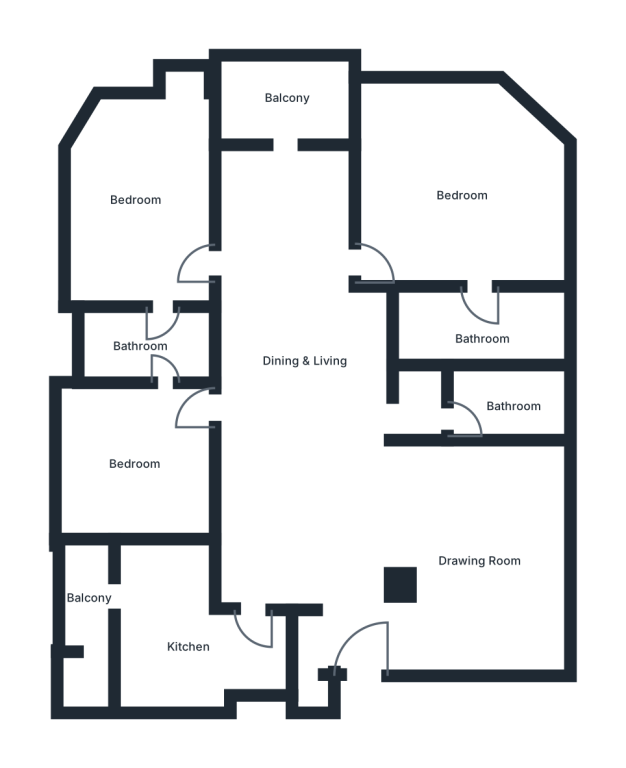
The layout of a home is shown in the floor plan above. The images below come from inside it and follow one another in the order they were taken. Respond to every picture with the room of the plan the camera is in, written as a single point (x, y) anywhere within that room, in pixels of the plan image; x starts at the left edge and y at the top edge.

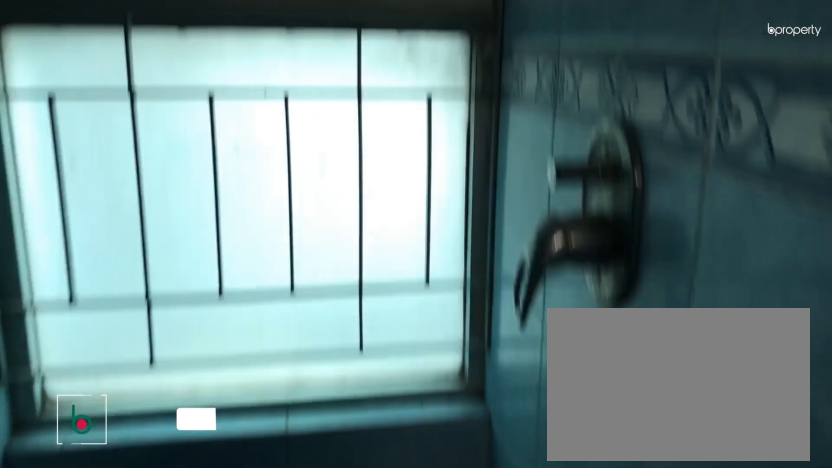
(141, 339)
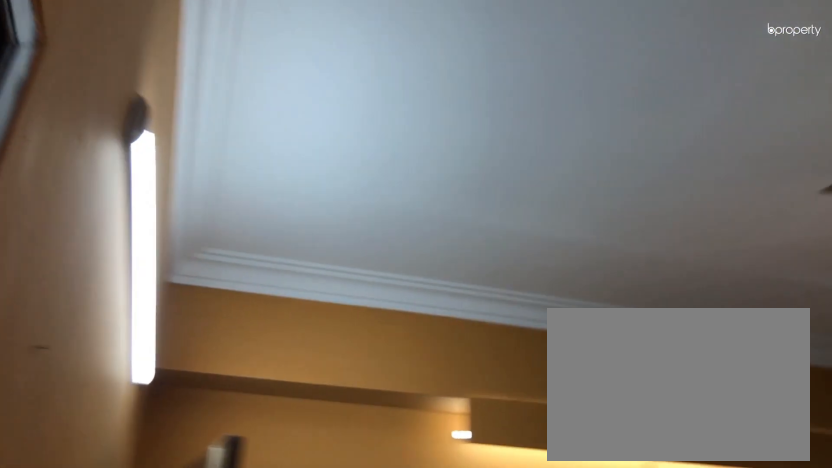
(461, 188)
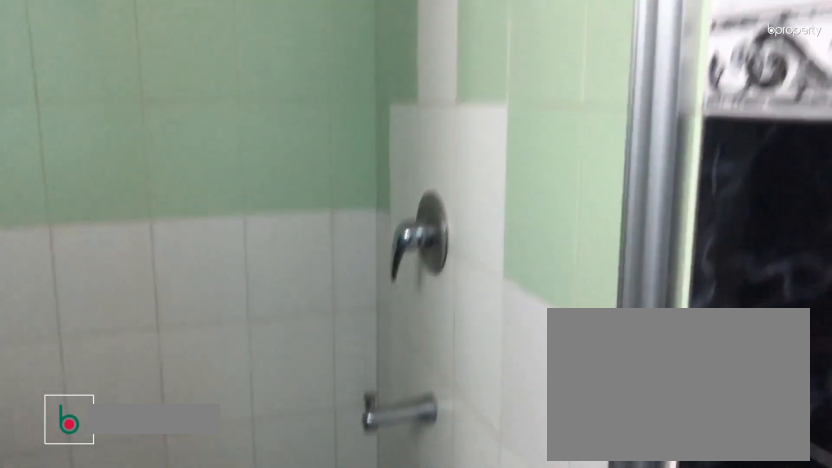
(476, 325)
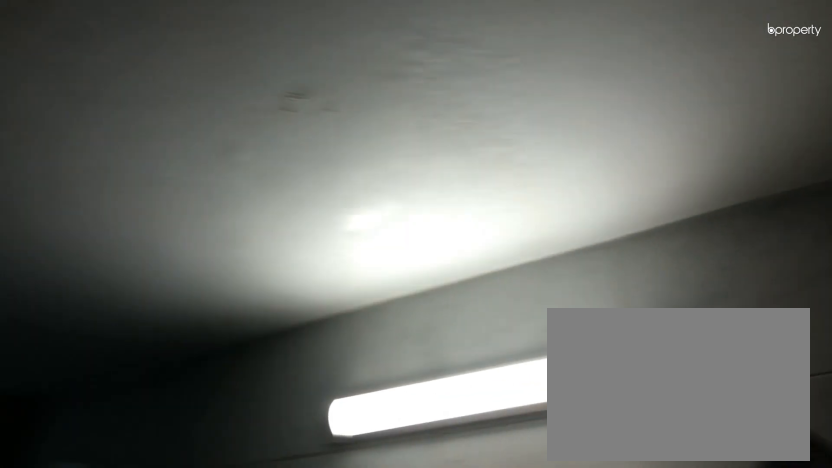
(476, 325)
